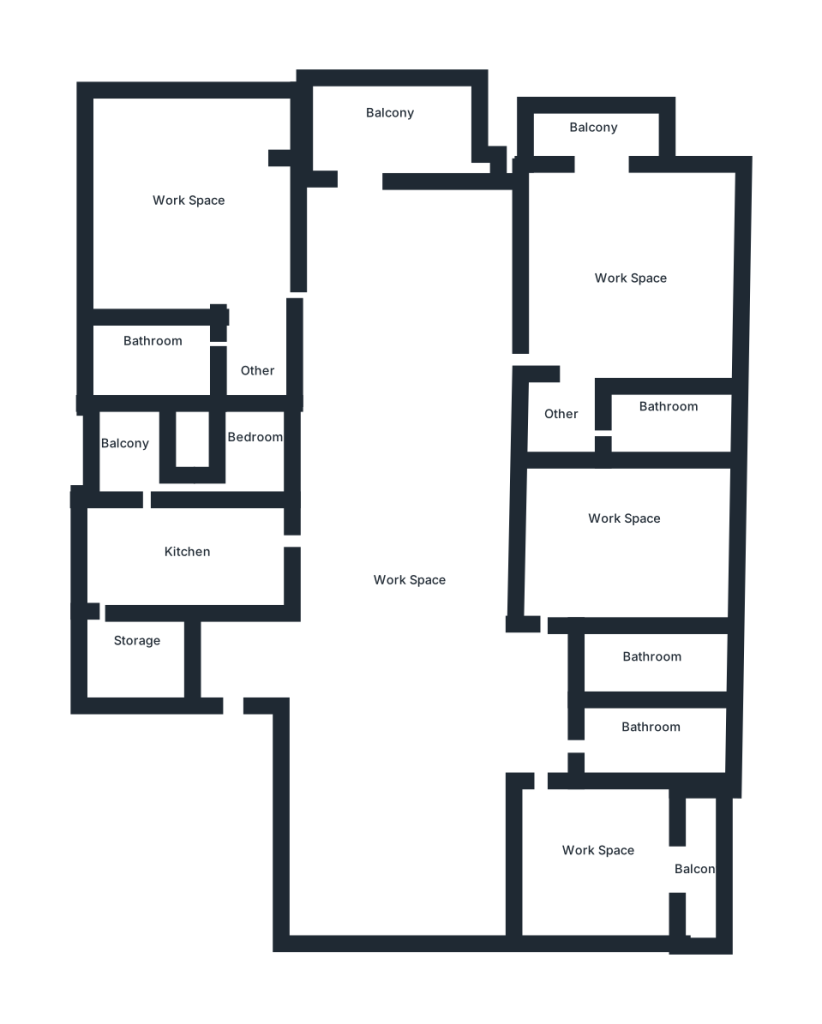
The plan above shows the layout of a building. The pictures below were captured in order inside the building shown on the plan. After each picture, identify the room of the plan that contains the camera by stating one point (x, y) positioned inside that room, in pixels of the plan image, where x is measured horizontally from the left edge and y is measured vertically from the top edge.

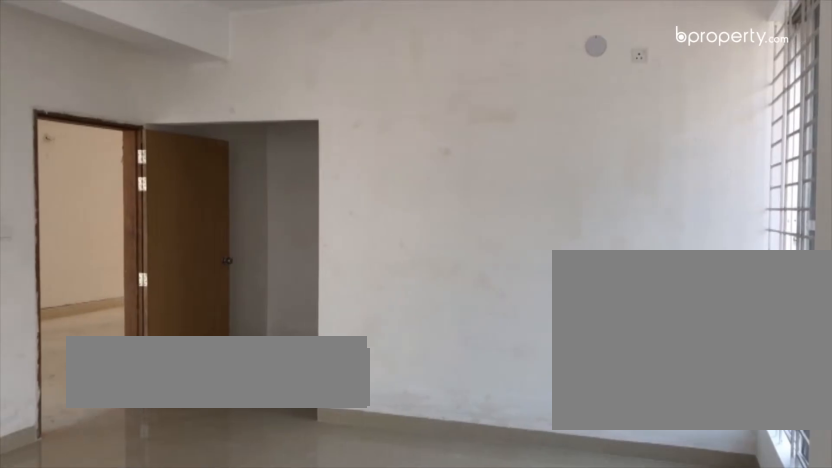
(174, 244)
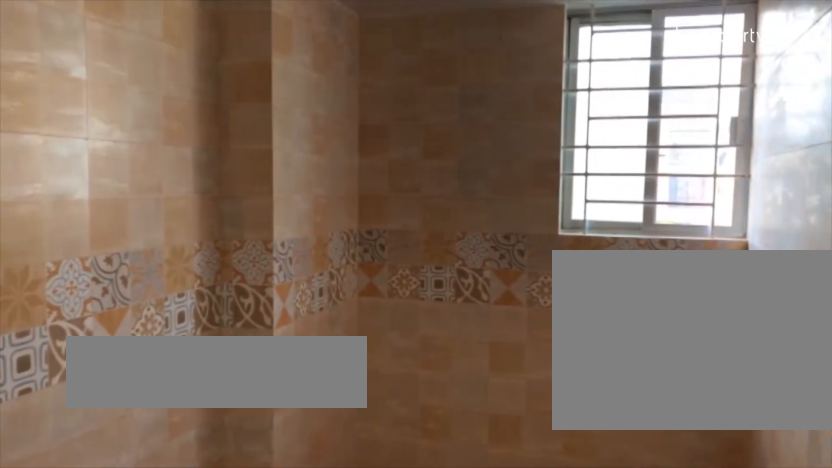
(132, 345)
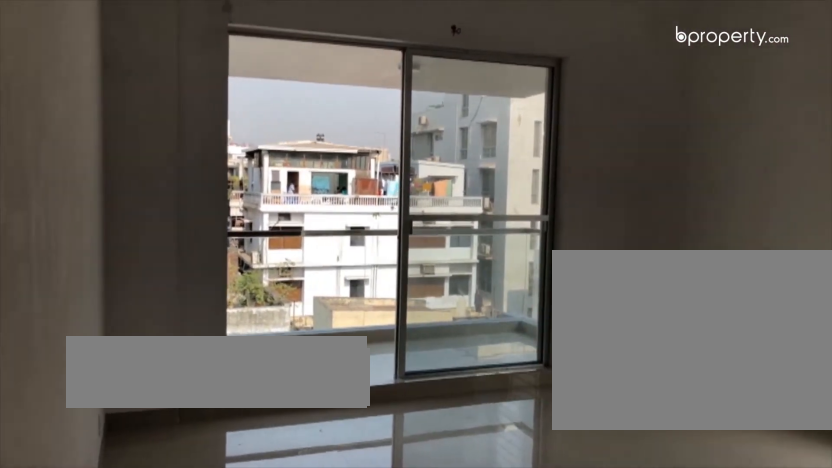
(629, 270)
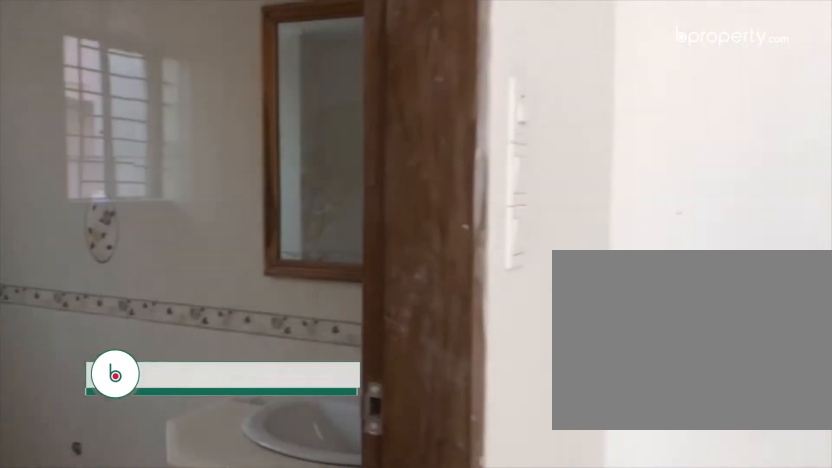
(677, 412)
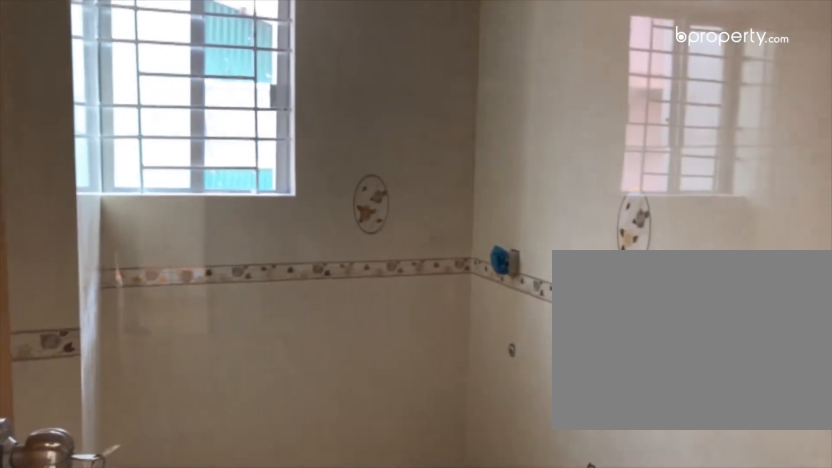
(677, 412)
